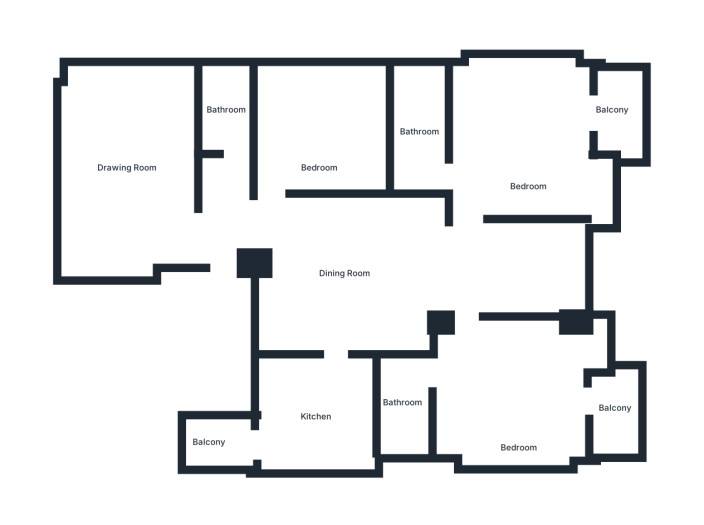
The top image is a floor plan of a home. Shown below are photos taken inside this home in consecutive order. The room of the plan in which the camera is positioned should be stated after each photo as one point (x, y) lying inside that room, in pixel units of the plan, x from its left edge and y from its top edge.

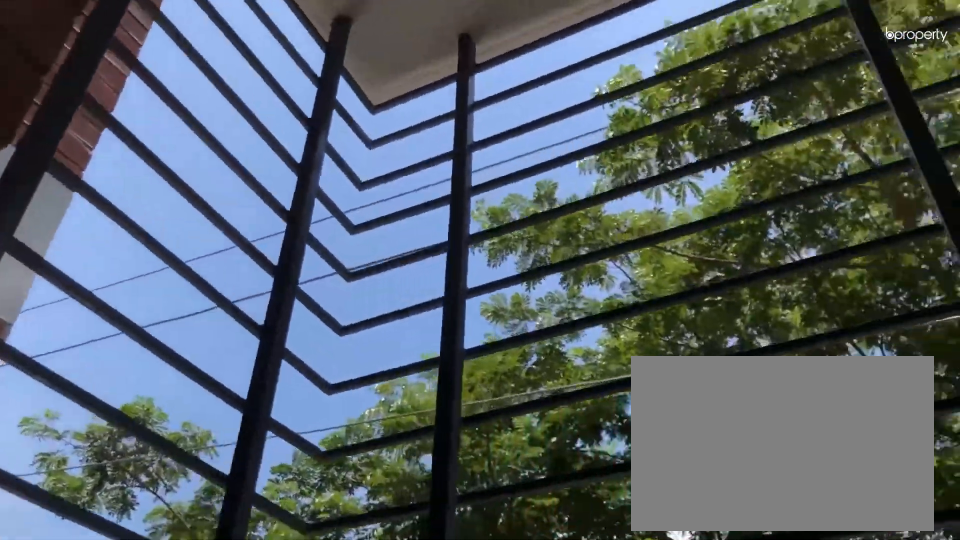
(614, 418)
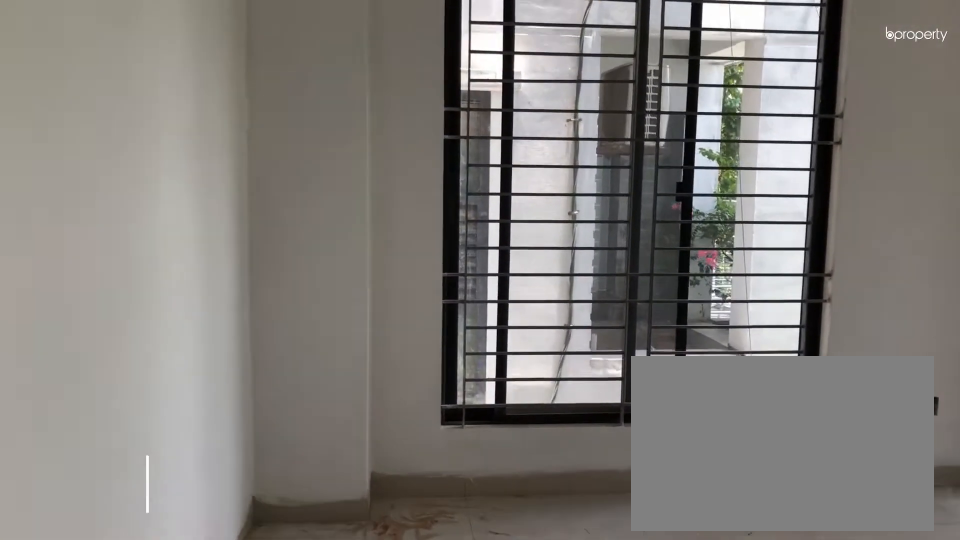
(527, 154)
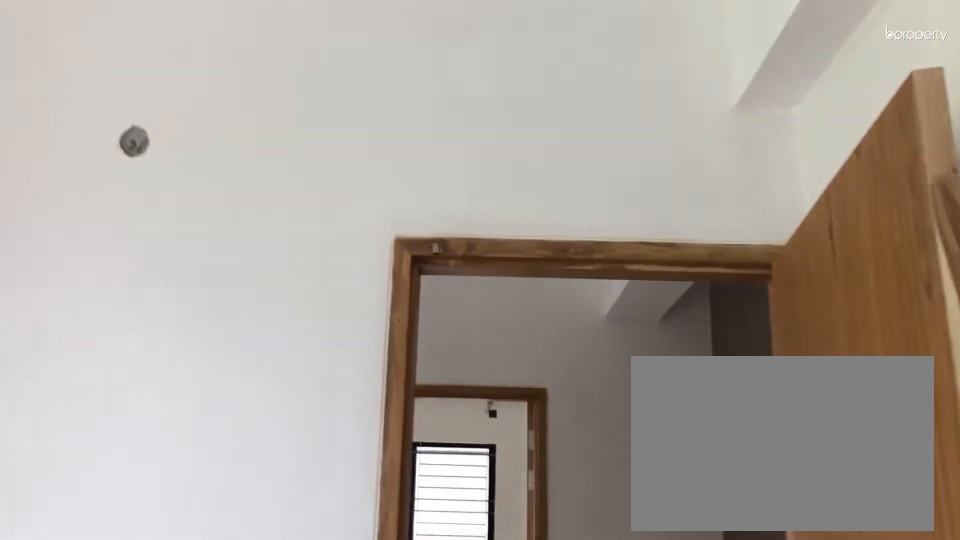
(527, 154)
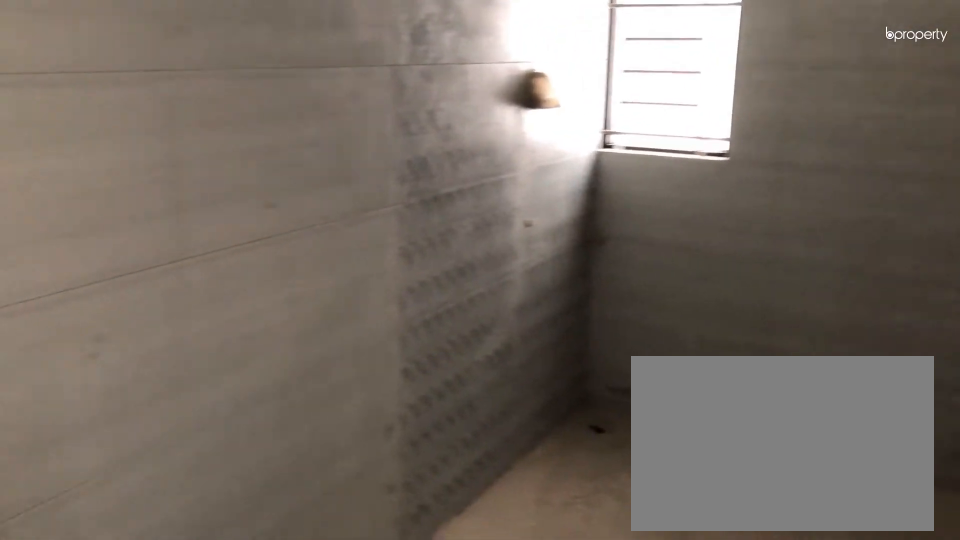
(420, 141)
